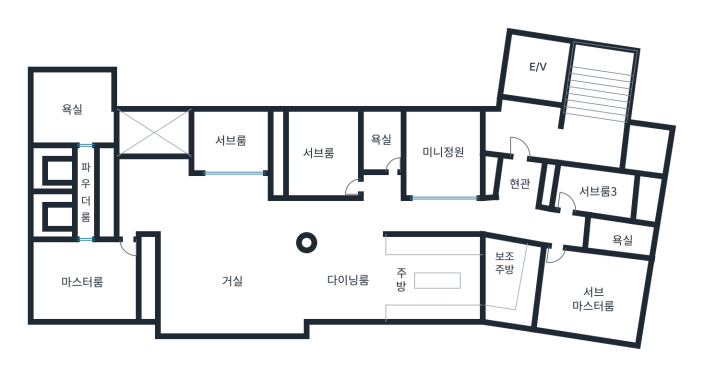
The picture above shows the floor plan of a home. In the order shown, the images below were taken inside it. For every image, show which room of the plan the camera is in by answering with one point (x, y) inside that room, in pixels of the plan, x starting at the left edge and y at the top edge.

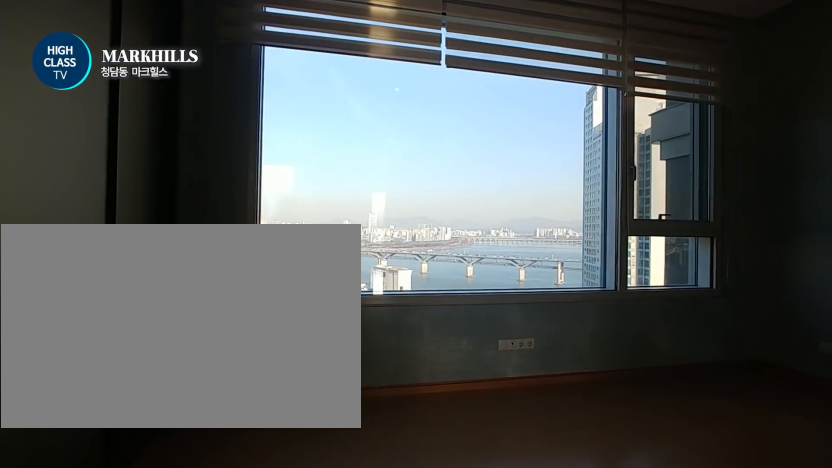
(92, 282)
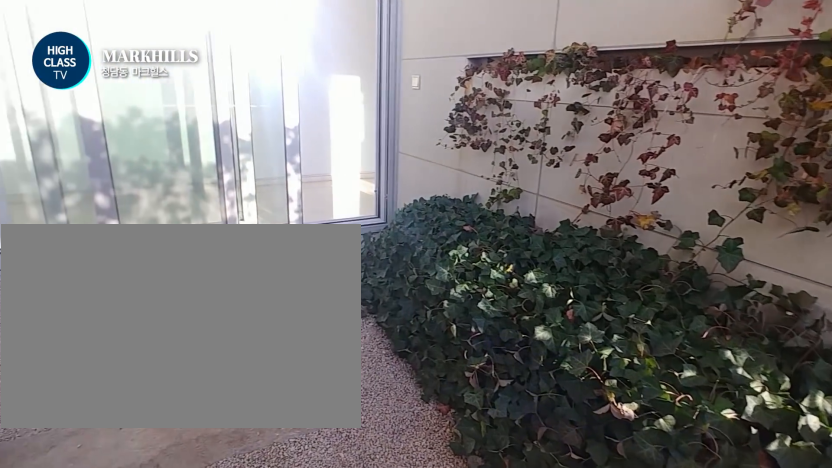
(442, 155)
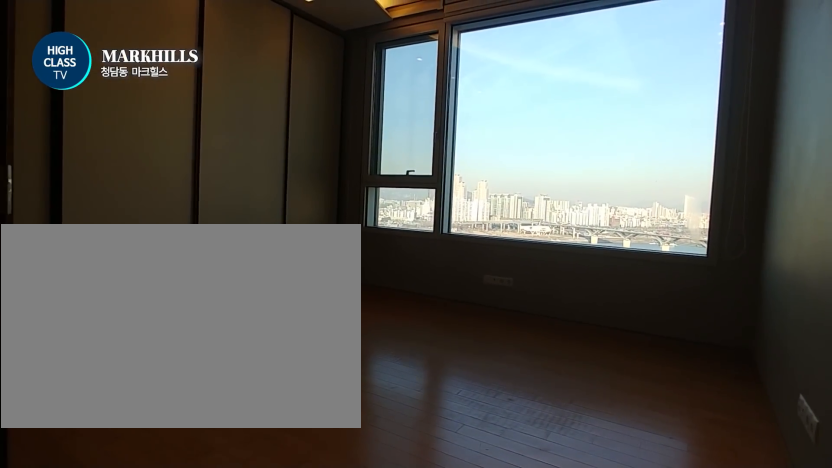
(593, 303)
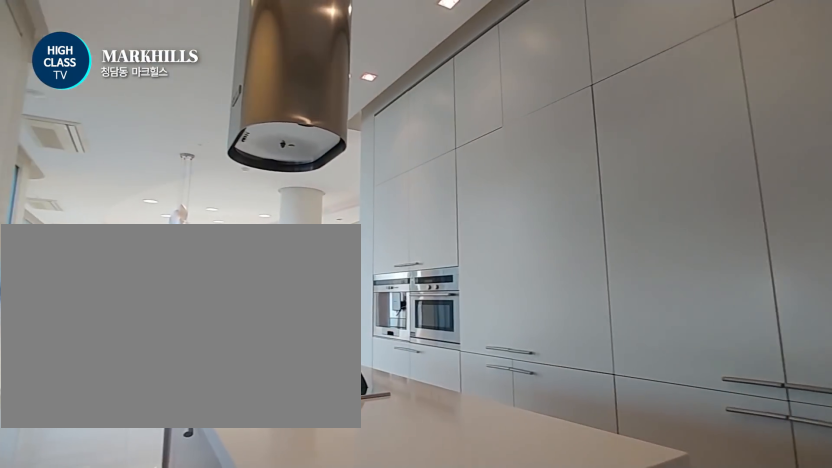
(394, 280)
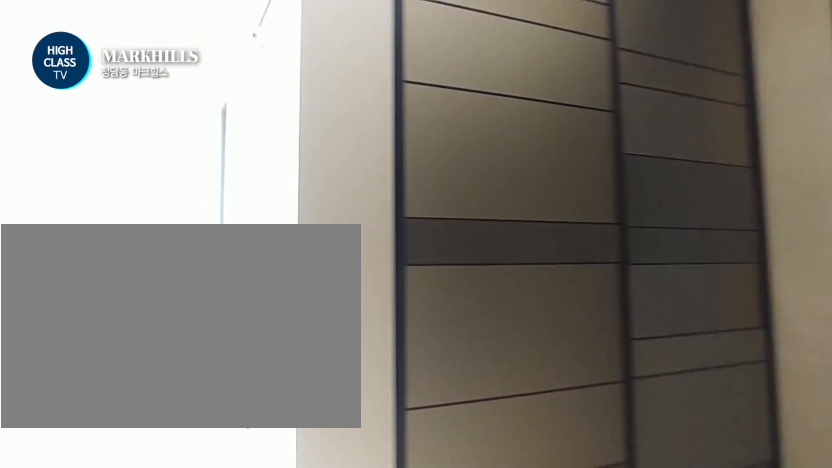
(520, 197)
